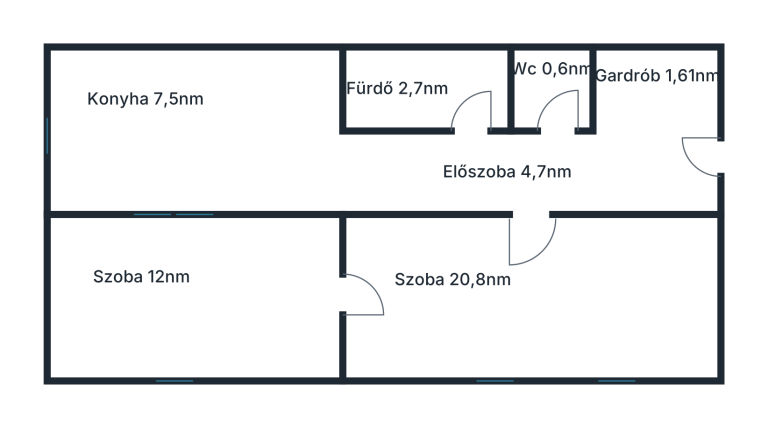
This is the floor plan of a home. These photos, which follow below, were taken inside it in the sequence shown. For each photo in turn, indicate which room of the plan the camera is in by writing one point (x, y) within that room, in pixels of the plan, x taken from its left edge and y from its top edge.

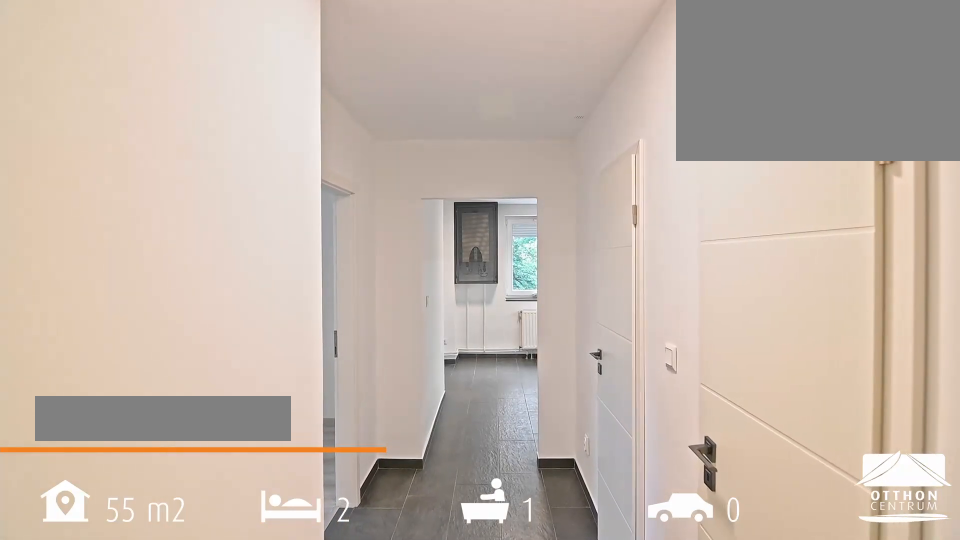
(657, 131)
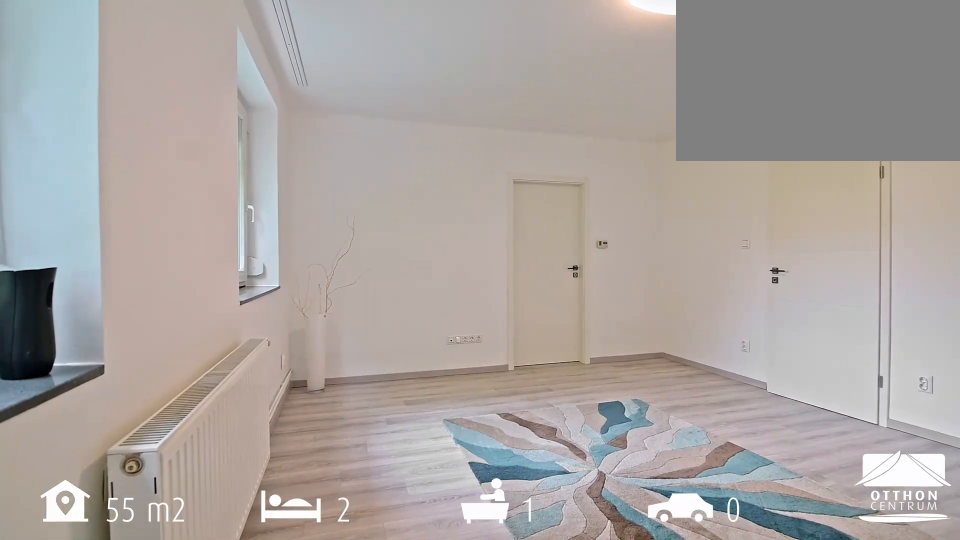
(530, 298)
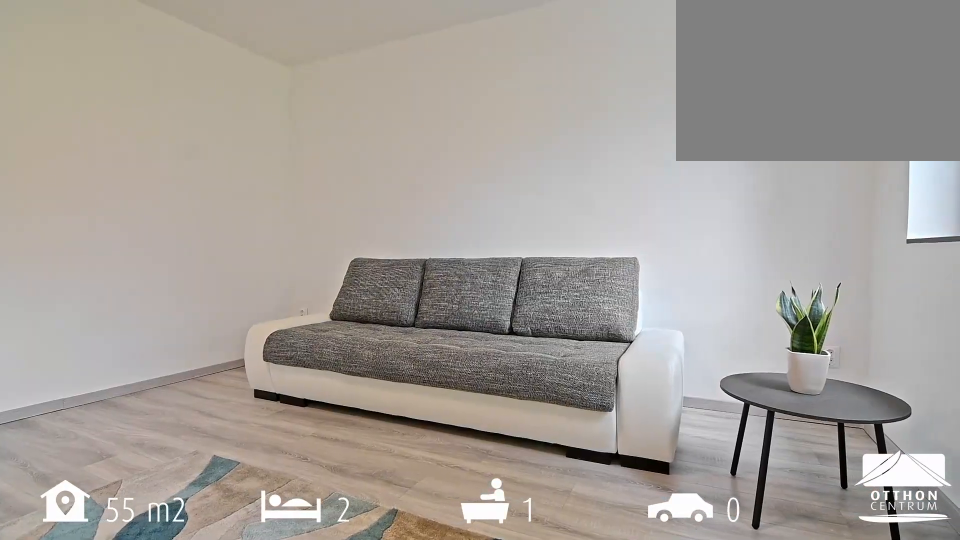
(530, 299)
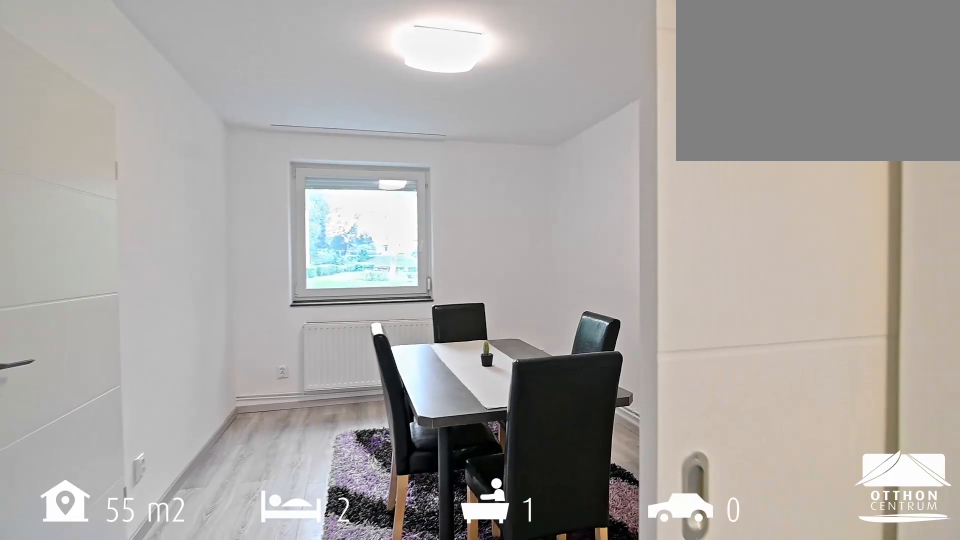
(192, 299)
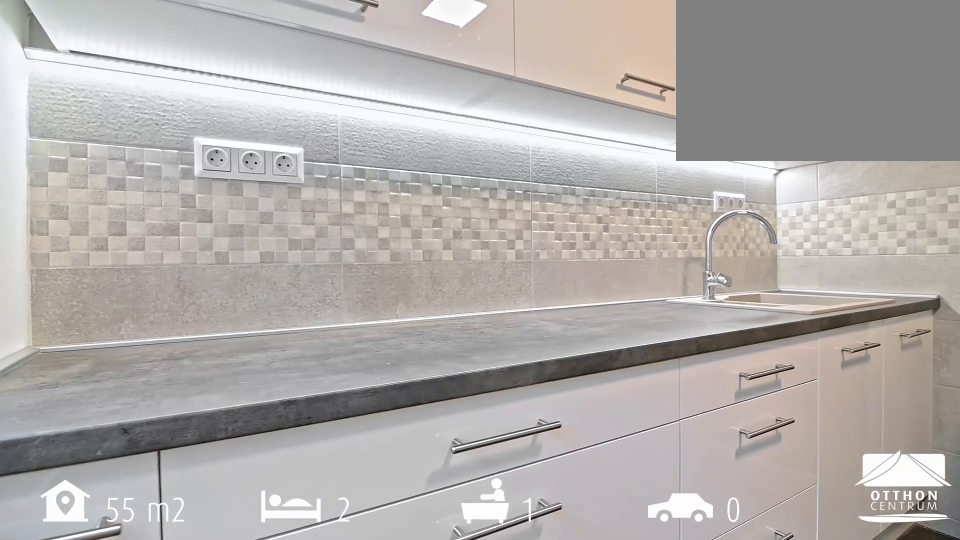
(192, 136)
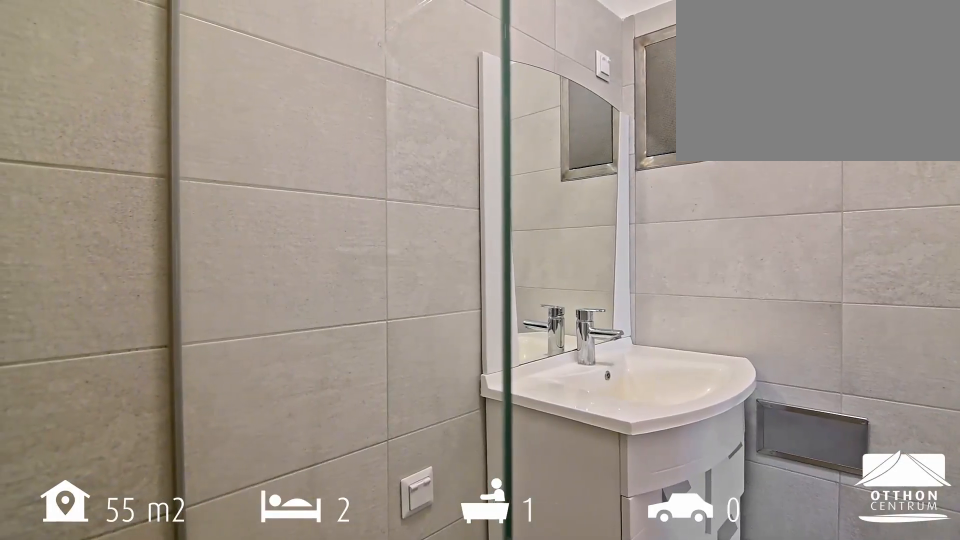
(427, 89)
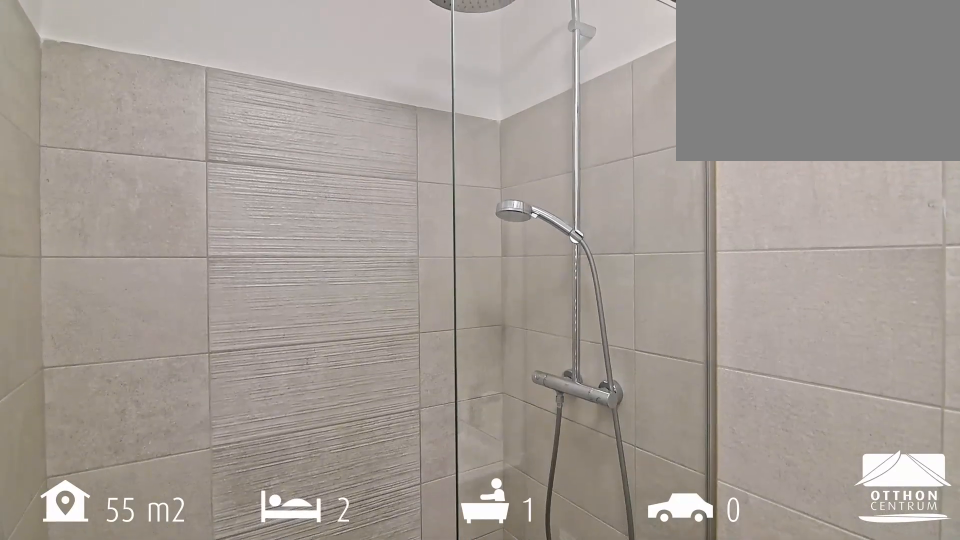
(427, 89)
